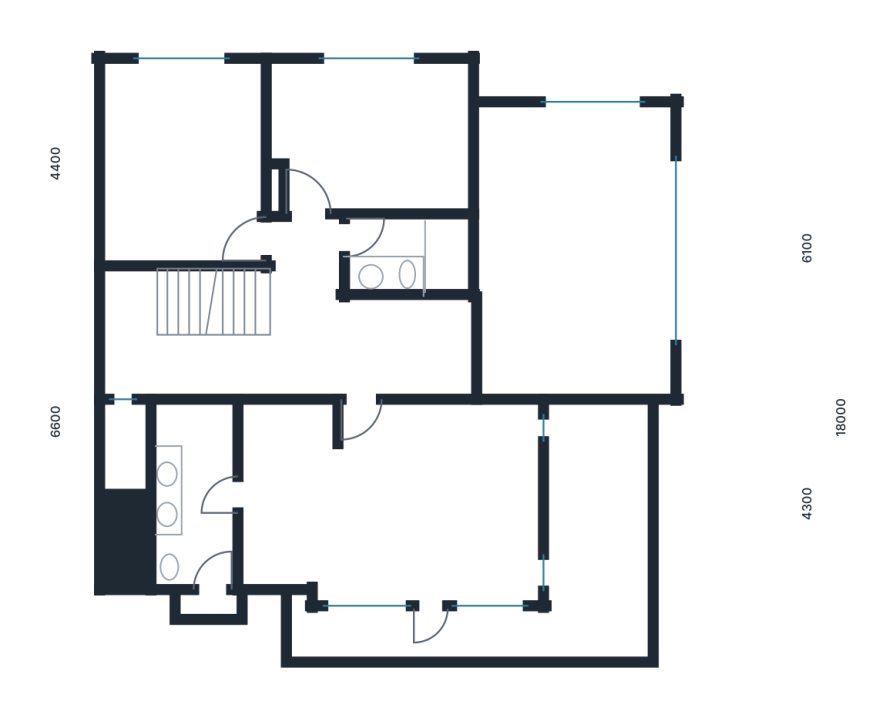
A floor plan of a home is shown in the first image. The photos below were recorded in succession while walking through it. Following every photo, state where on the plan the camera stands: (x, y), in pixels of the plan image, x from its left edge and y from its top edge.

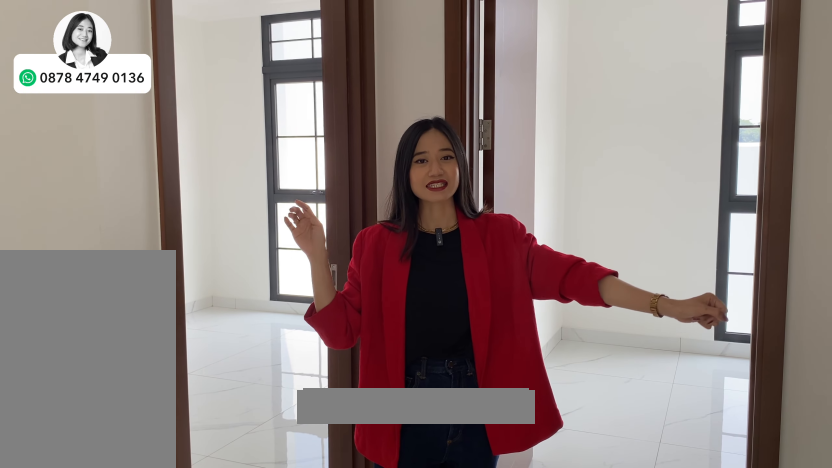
(309, 341)
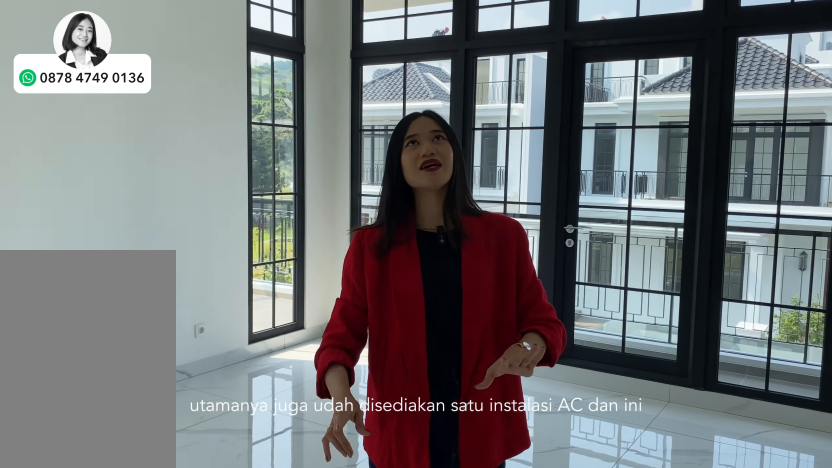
(454, 472)
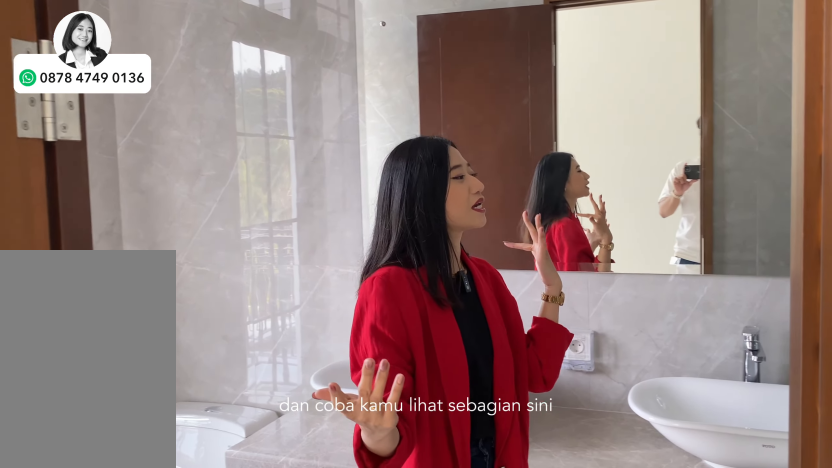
(206, 484)
